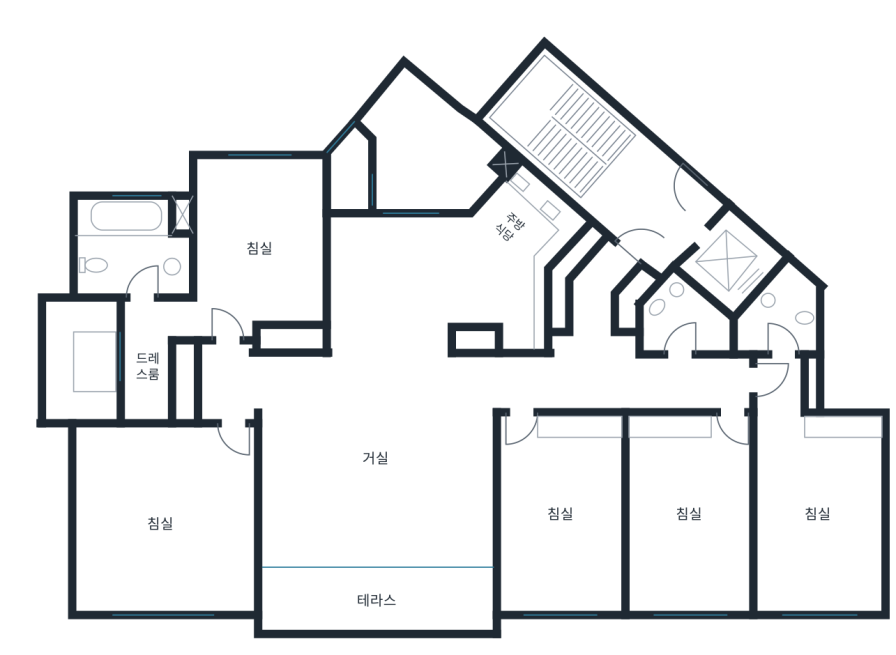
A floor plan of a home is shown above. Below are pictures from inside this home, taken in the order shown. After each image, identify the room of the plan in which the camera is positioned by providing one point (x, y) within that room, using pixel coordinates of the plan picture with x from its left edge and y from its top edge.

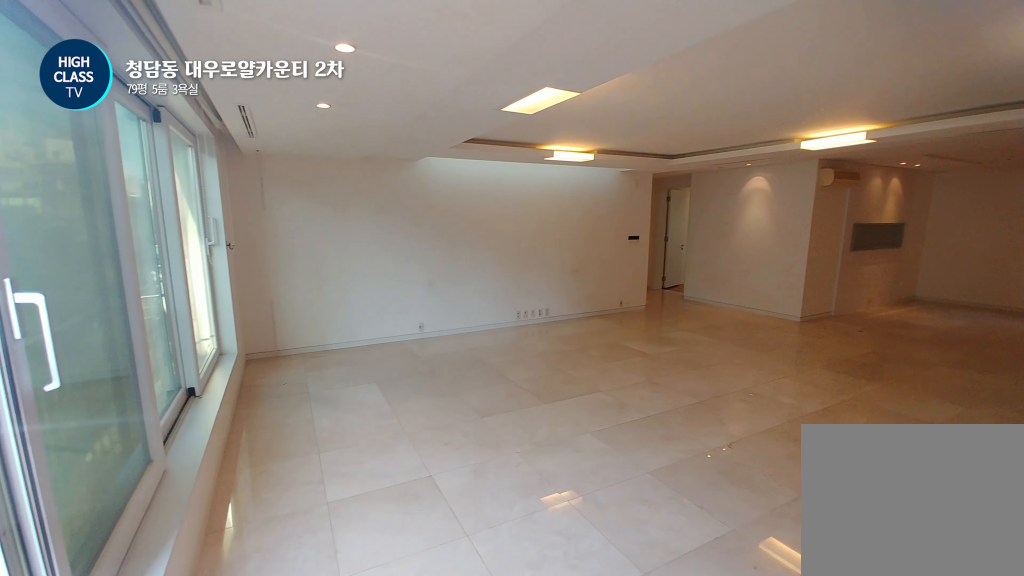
(376, 470)
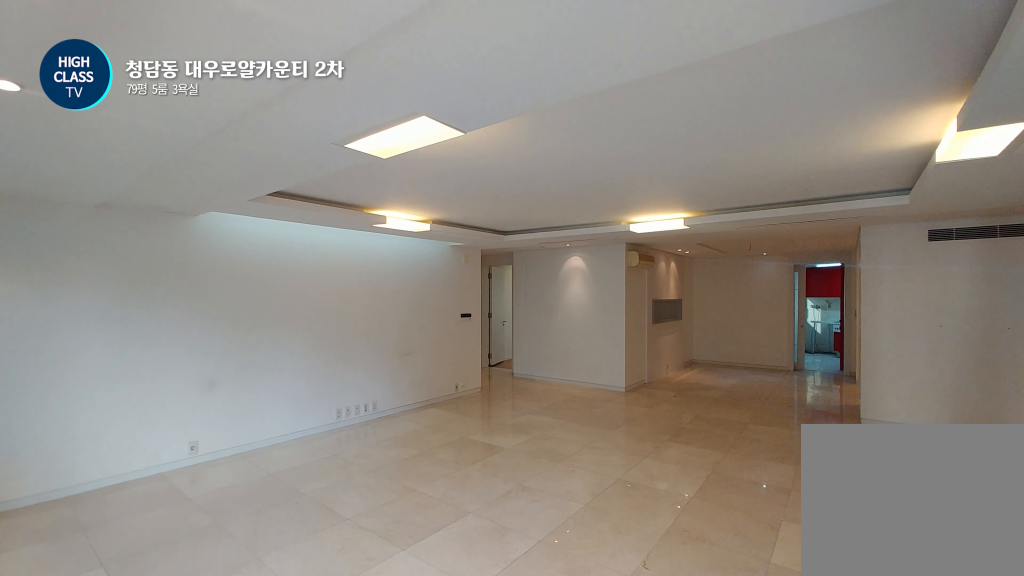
(376, 470)
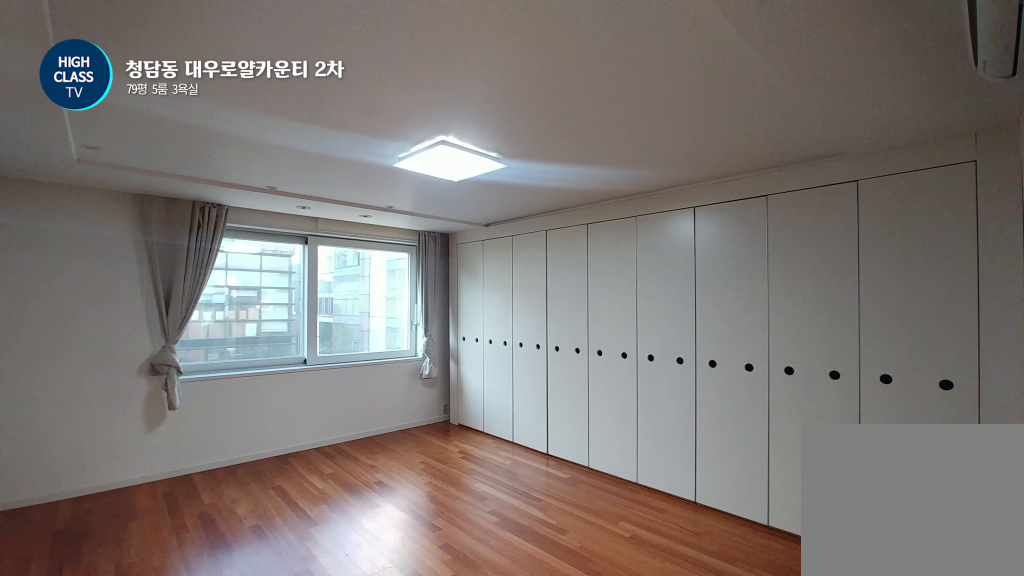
(165, 522)
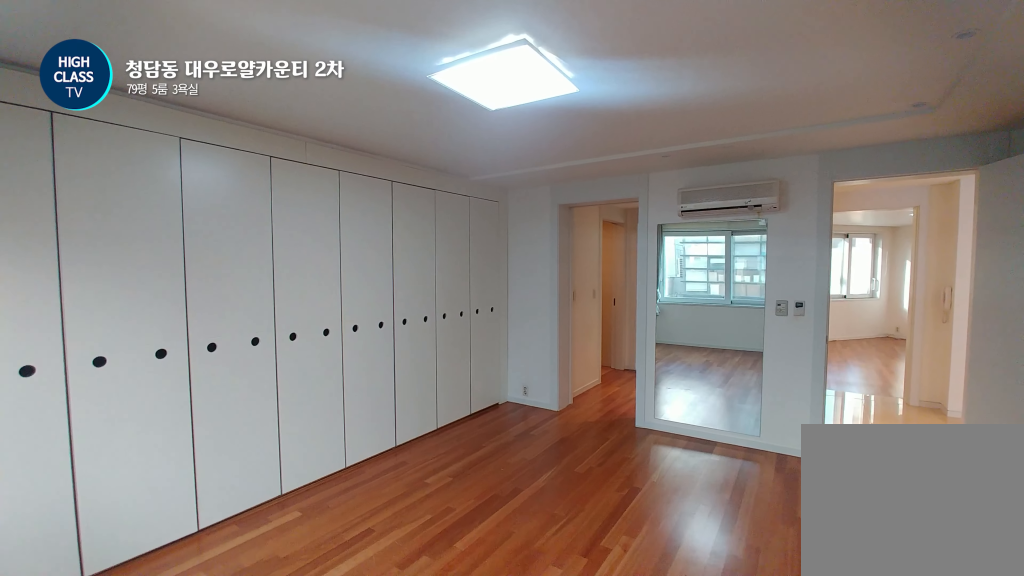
(165, 522)
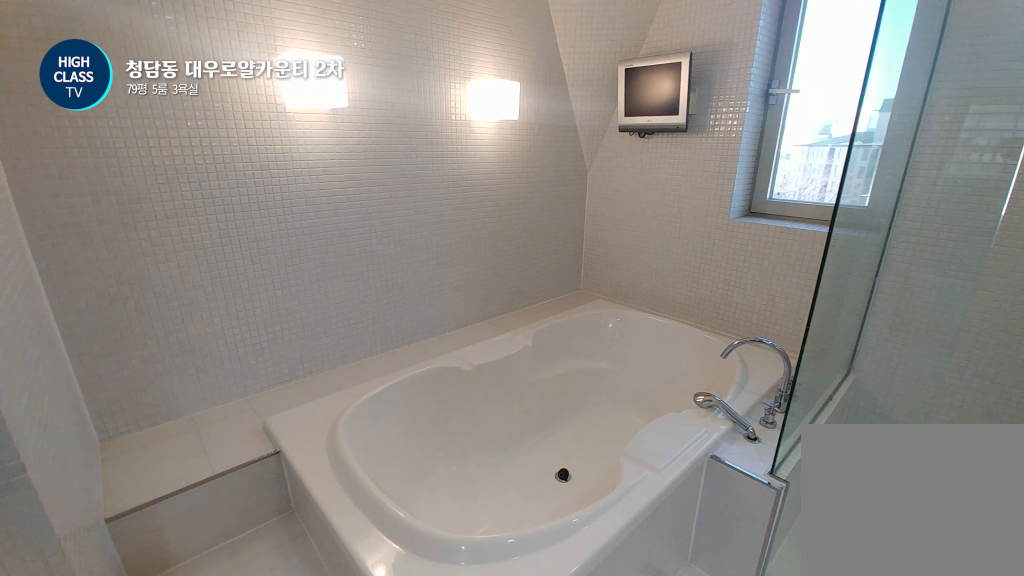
(134, 248)
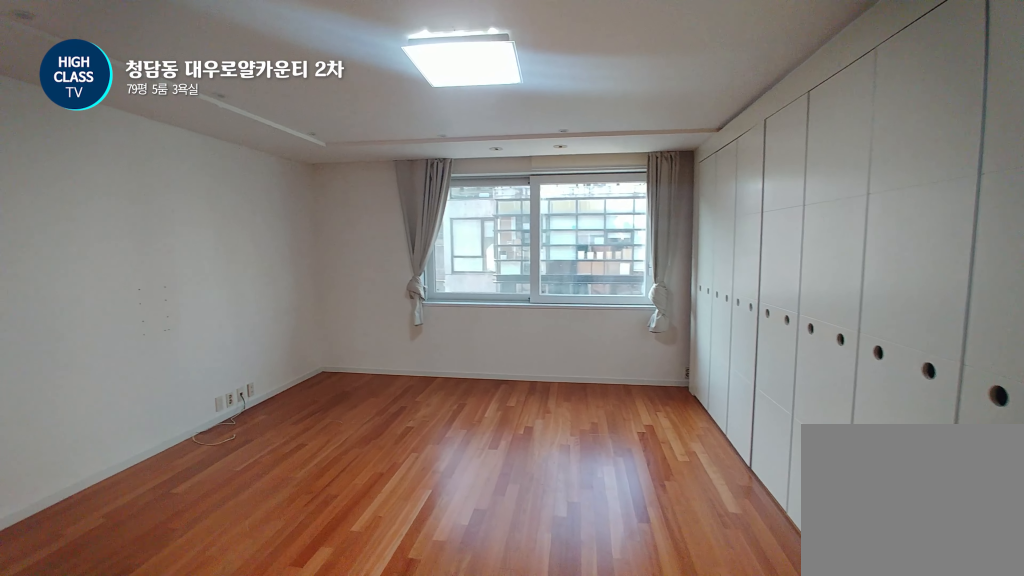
(162, 523)
